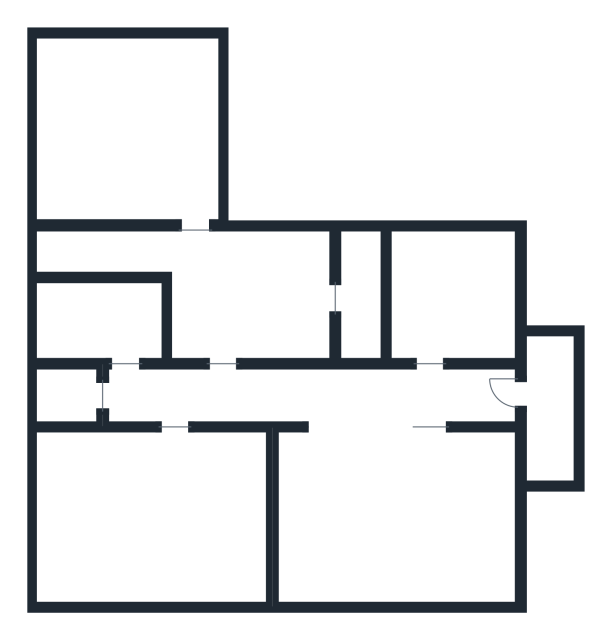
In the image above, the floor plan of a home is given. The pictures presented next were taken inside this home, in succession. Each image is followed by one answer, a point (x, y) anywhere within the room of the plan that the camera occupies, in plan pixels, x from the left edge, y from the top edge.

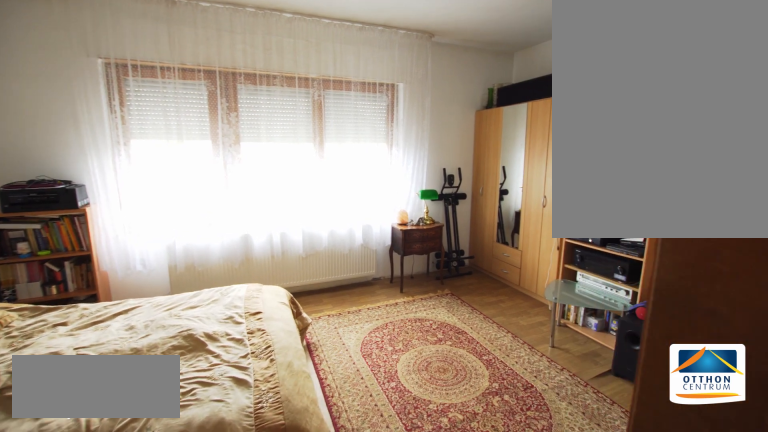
(401, 513)
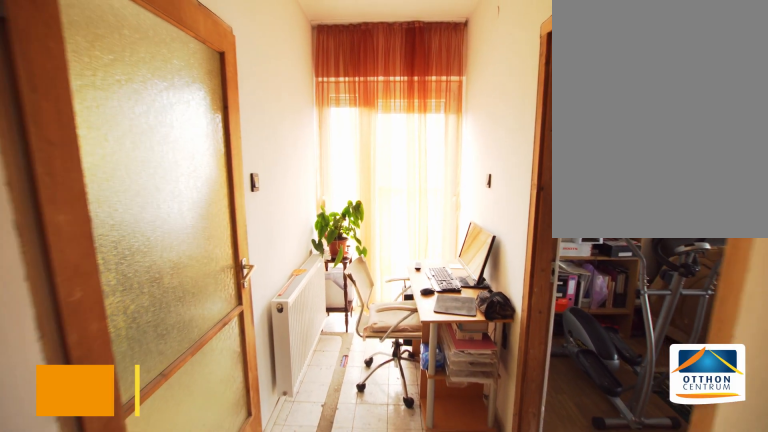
(457, 399)
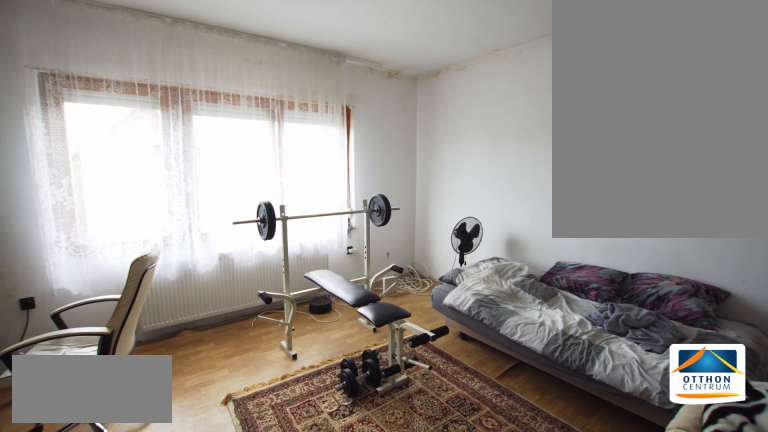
(147, 520)
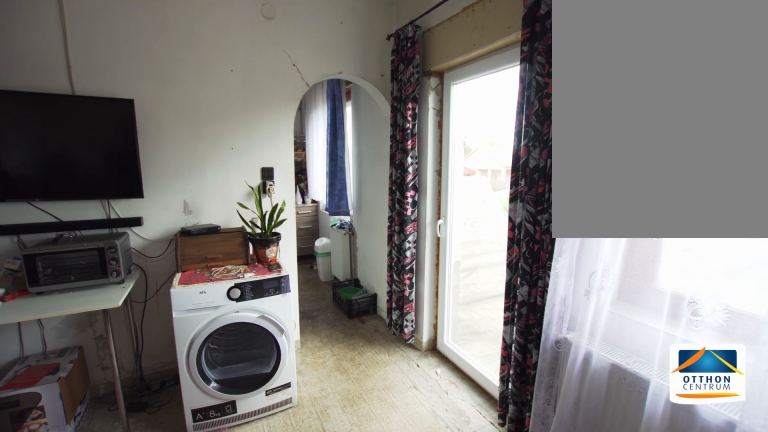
(264, 296)
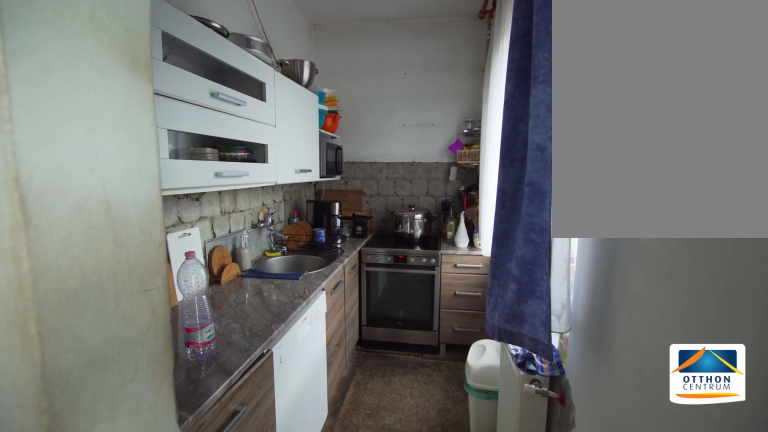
(103, 251)
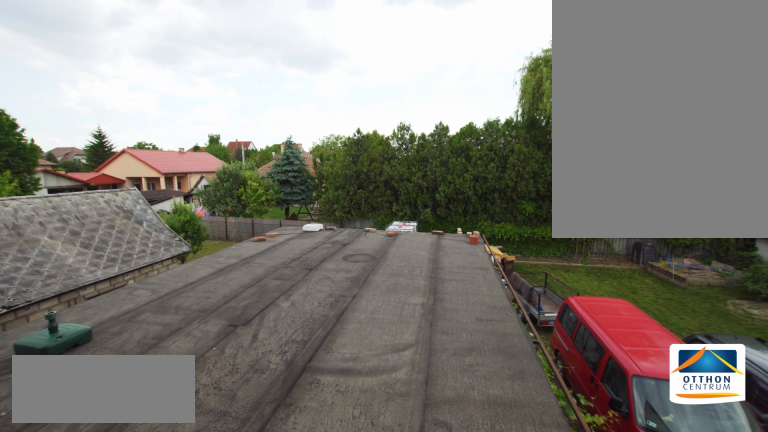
(128, 104)
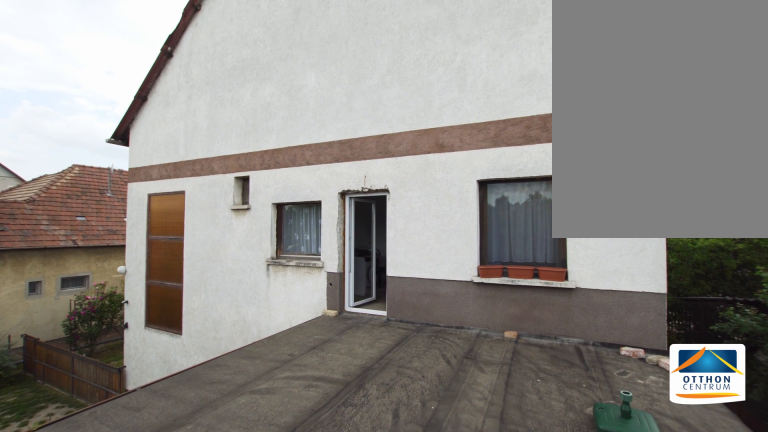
(128, 104)
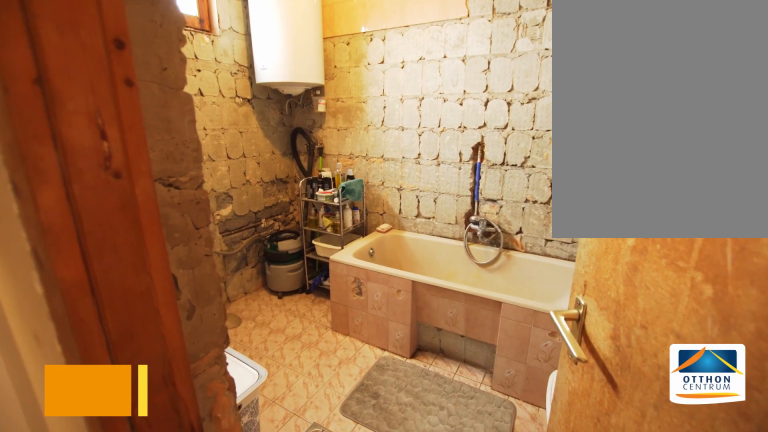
(91, 321)
